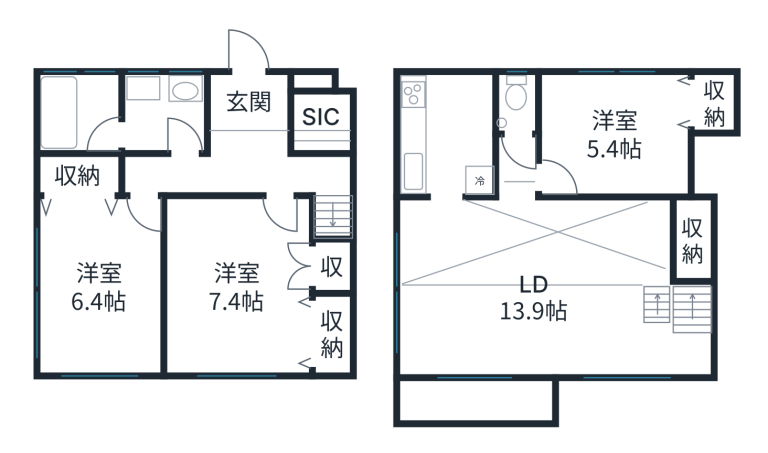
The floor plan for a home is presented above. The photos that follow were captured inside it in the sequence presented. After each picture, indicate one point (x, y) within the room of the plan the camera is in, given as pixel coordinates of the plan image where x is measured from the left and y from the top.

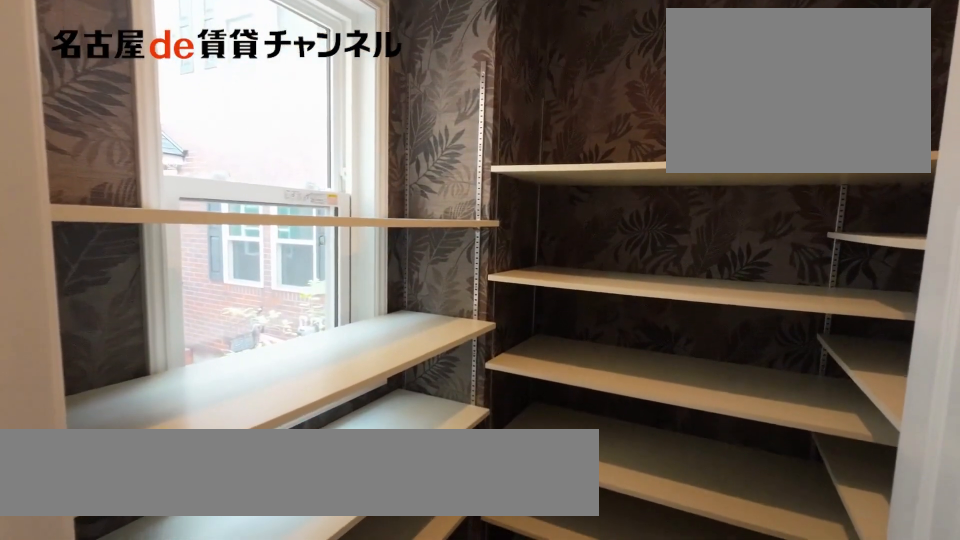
(322, 122)
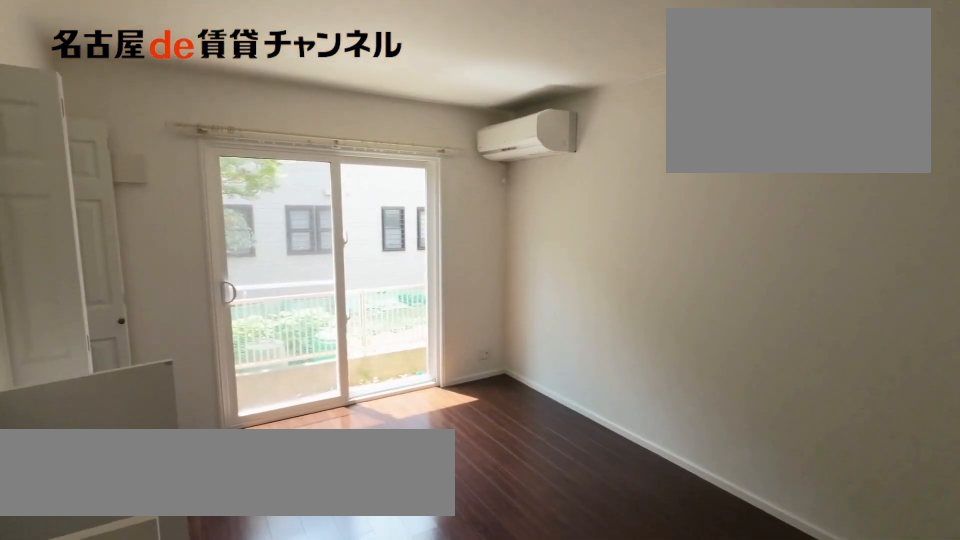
(252, 291)
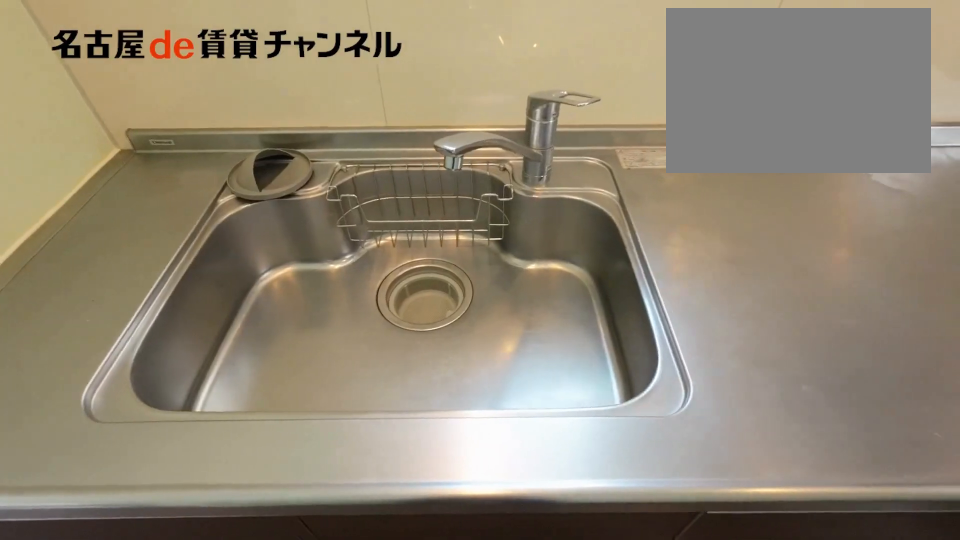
(445, 135)
